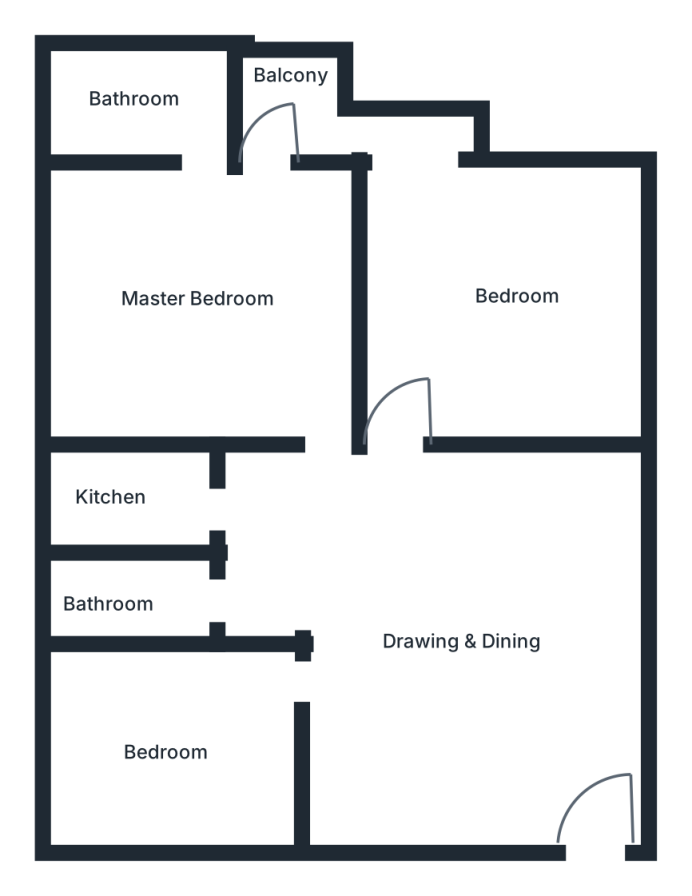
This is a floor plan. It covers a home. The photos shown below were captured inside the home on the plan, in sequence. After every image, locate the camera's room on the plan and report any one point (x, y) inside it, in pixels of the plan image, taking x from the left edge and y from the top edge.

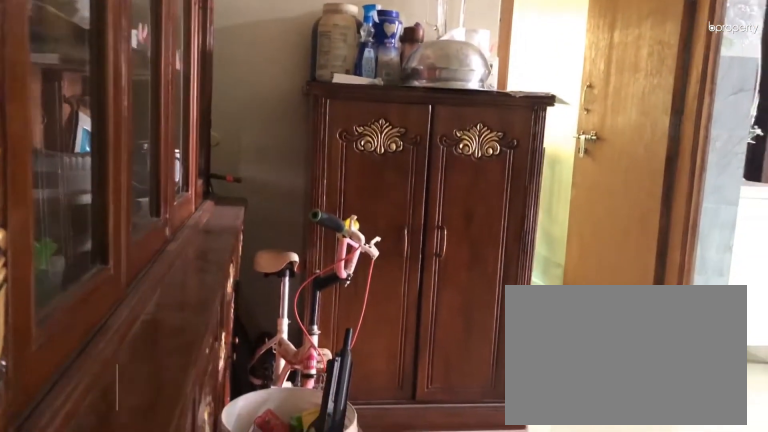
(438, 627)
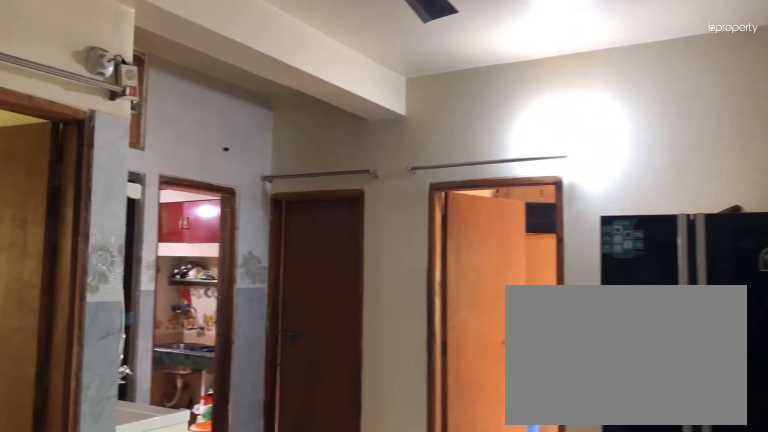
(439, 628)
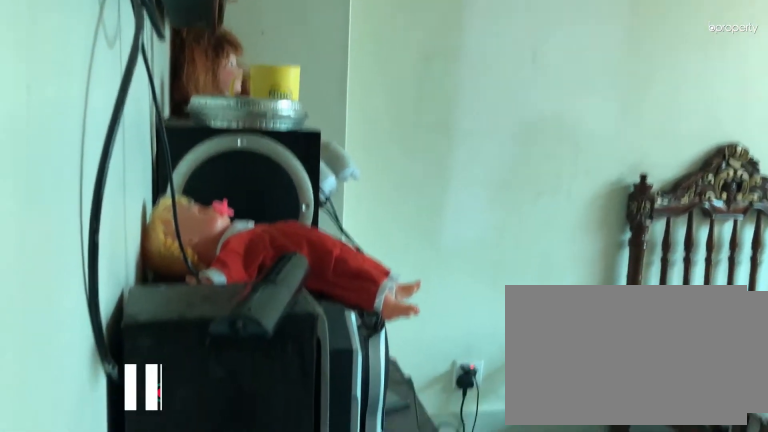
(177, 743)
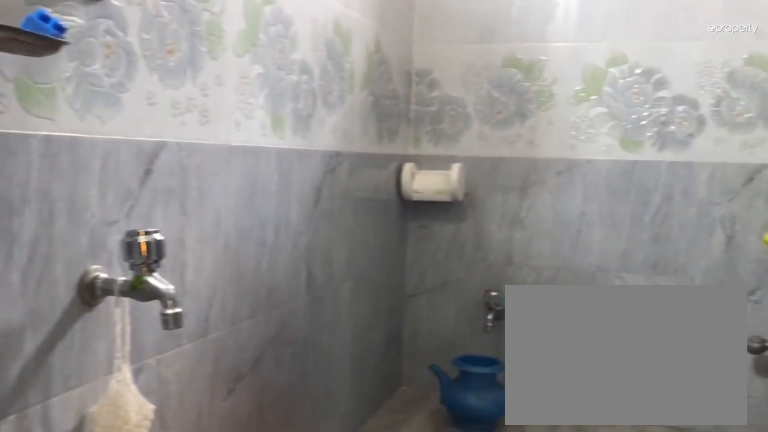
(122, 601)
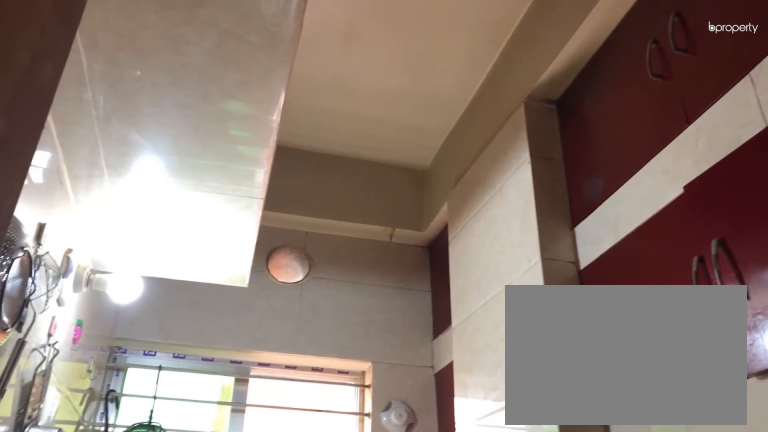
(108, 507)
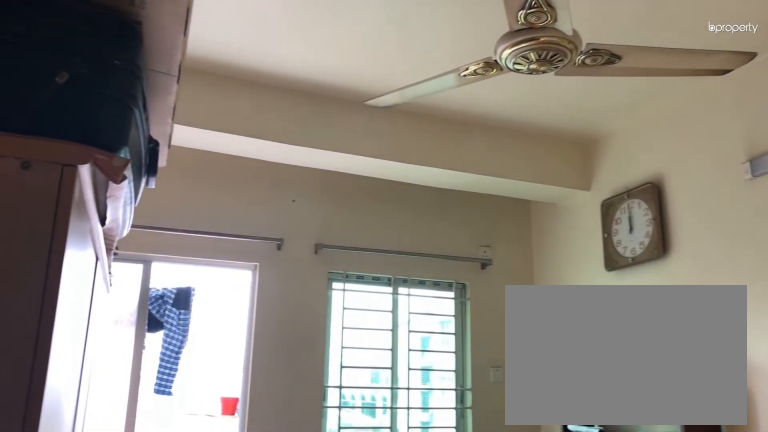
(513, 294)
